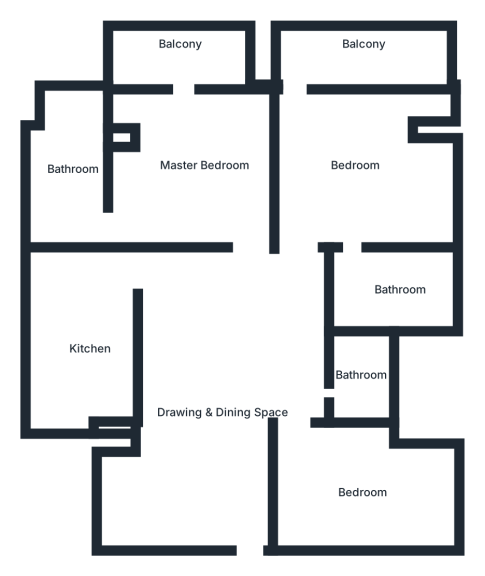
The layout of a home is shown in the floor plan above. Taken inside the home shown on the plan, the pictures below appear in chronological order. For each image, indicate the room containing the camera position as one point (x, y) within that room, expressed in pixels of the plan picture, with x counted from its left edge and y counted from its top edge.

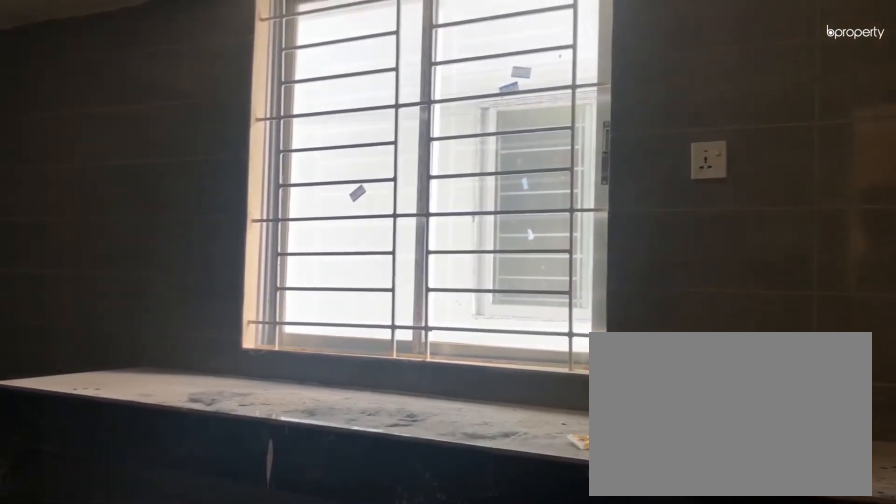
(84, 352)
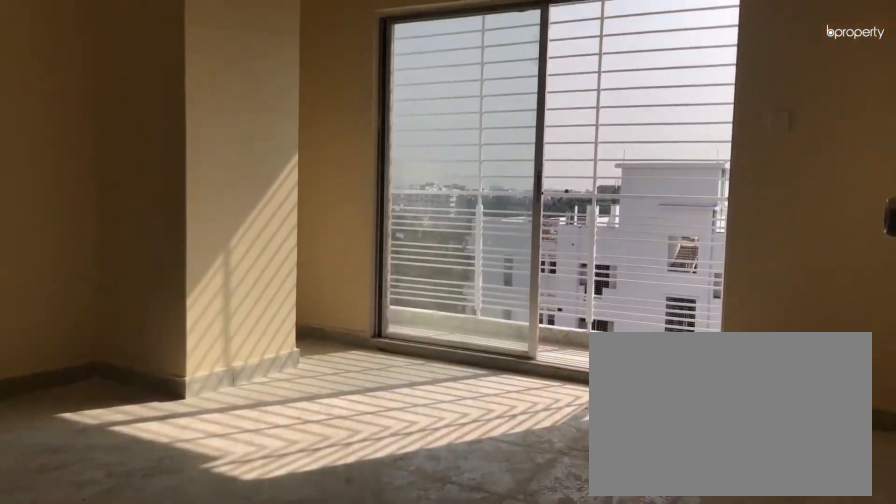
(217, 166)
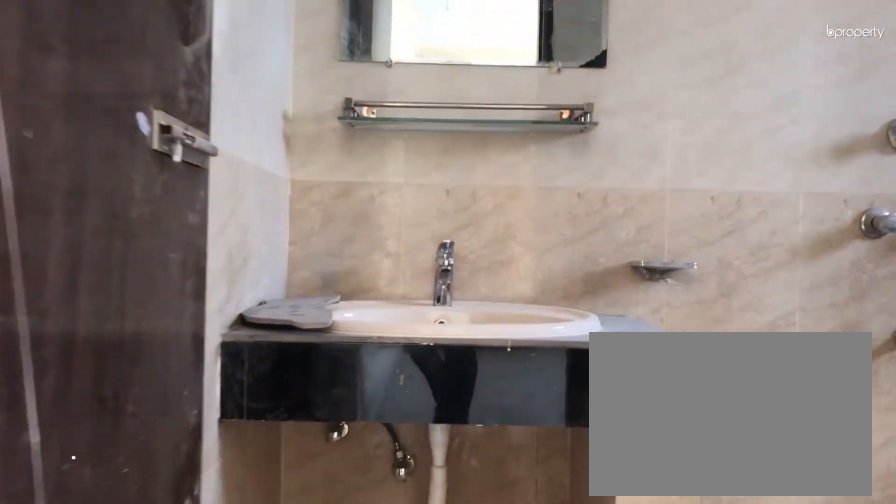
(74, 181)
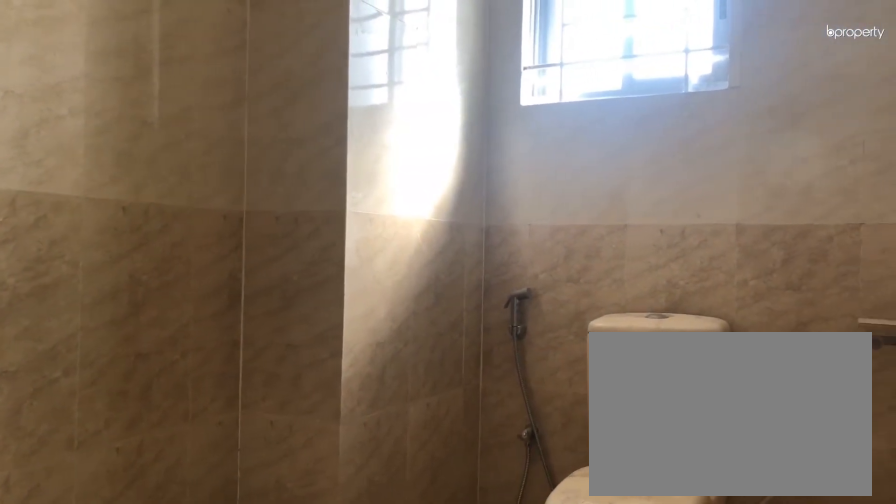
(74, 181)
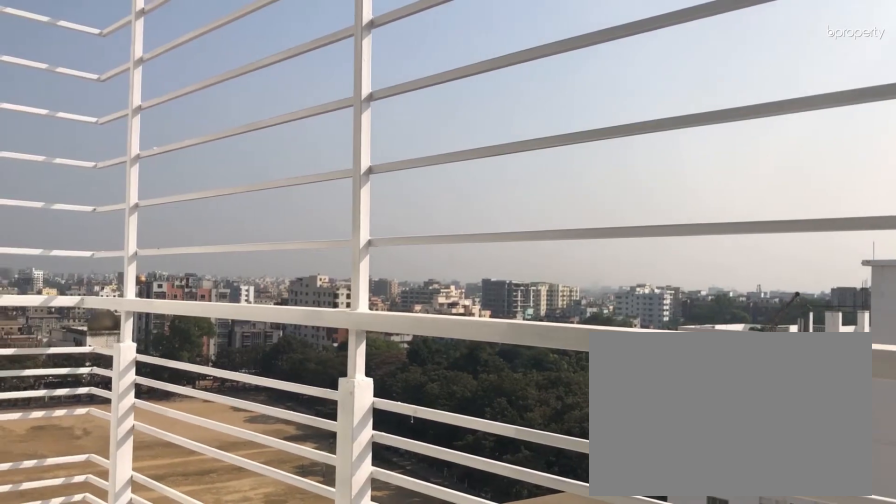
(183, 64)
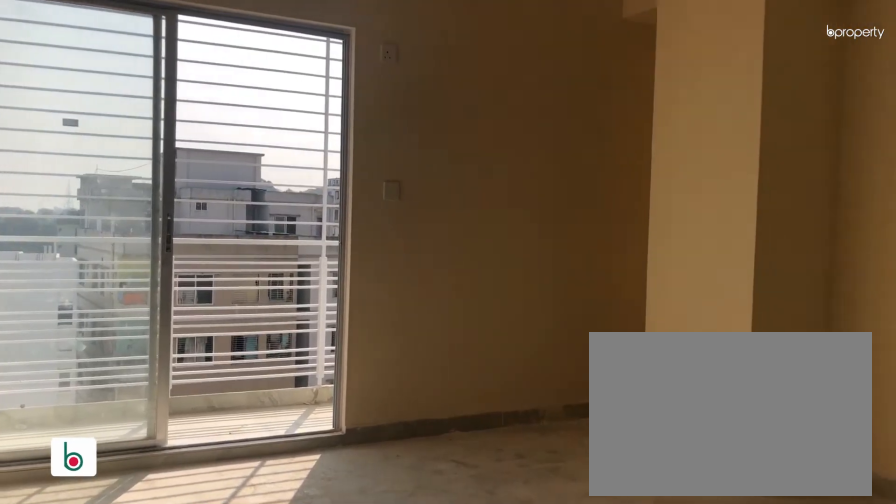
(352, 162)
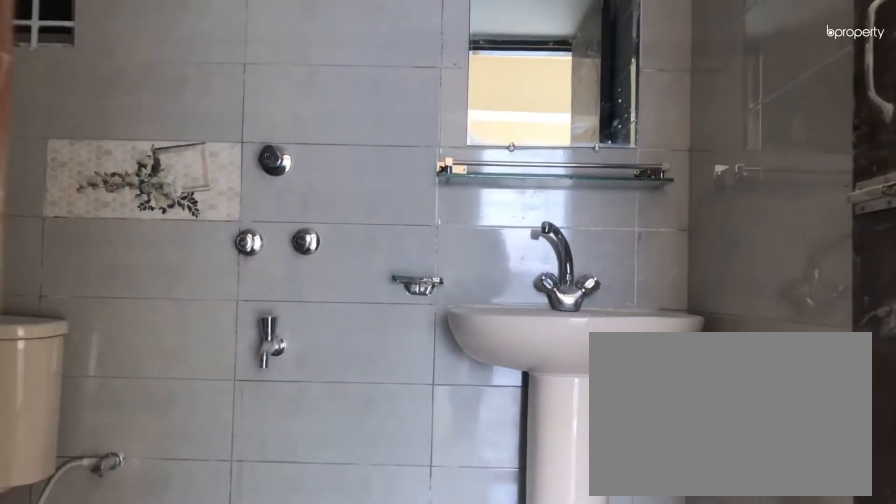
(360, 268)
